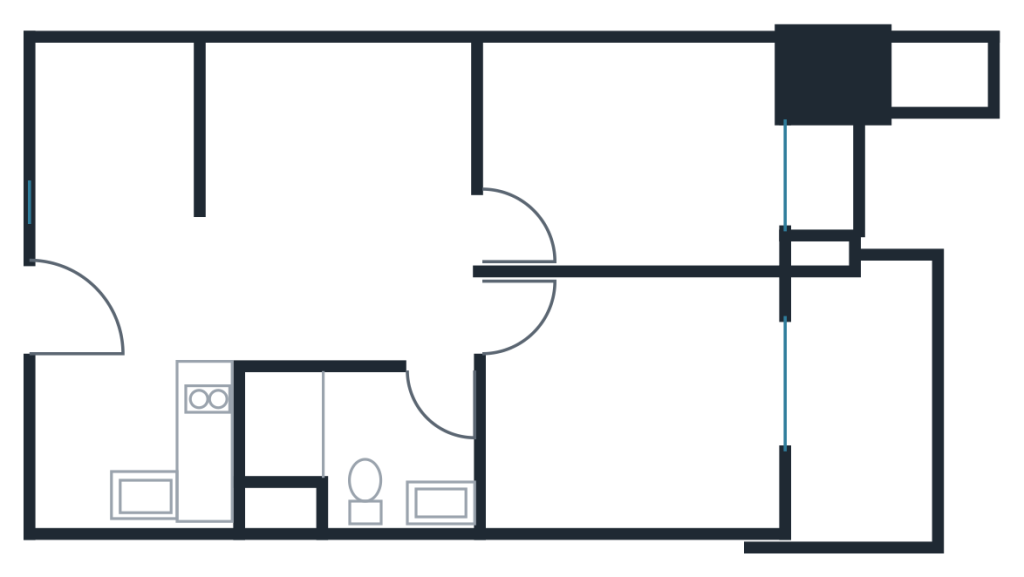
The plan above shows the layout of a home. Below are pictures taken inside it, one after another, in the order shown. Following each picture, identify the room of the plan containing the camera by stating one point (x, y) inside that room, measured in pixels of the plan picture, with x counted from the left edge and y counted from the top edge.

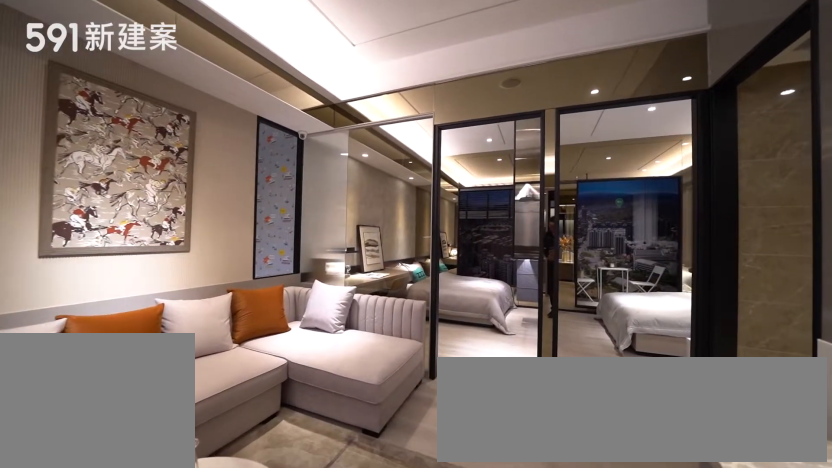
(265, 199)
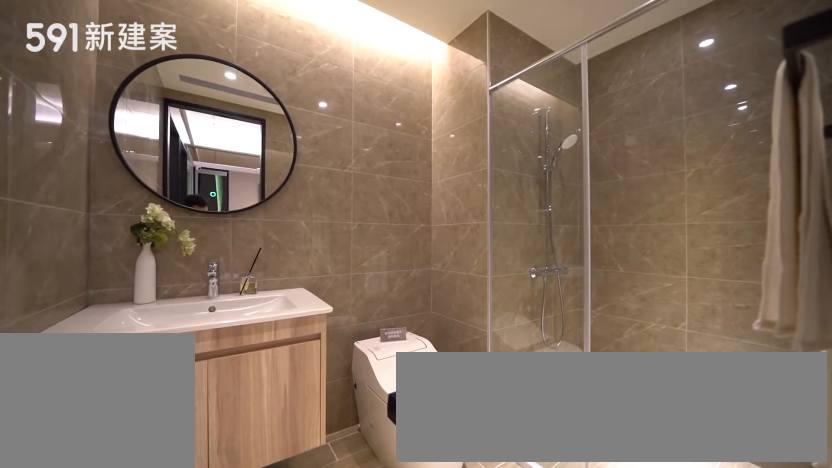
(353, 453)
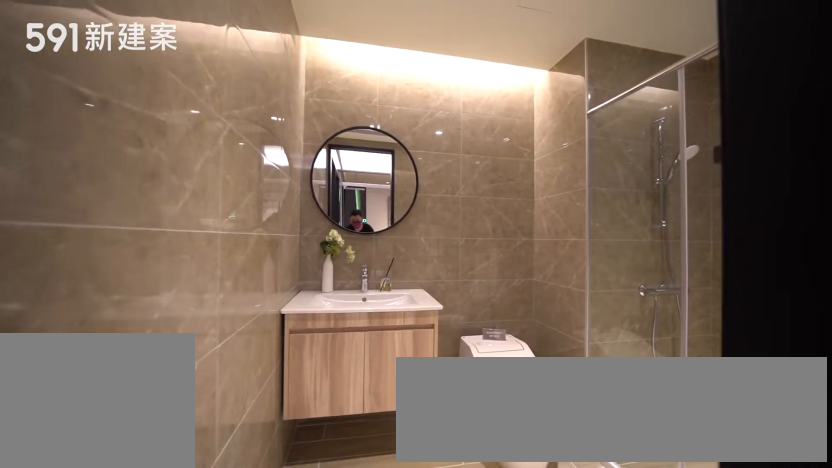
(353, 453)
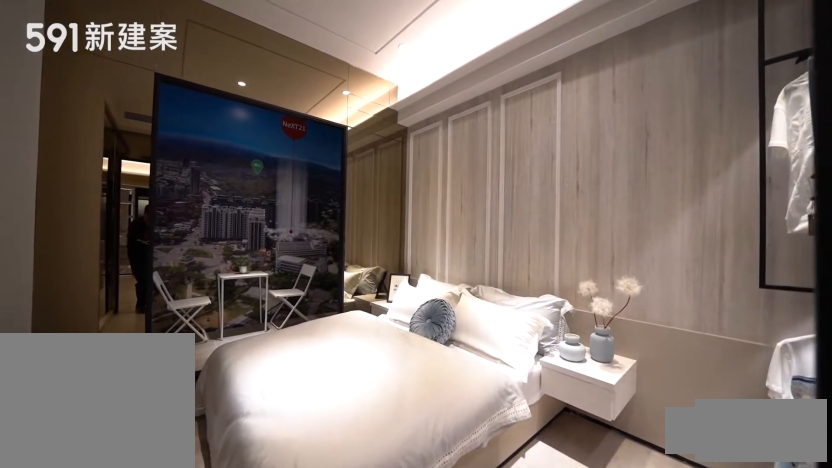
(644, 407)
